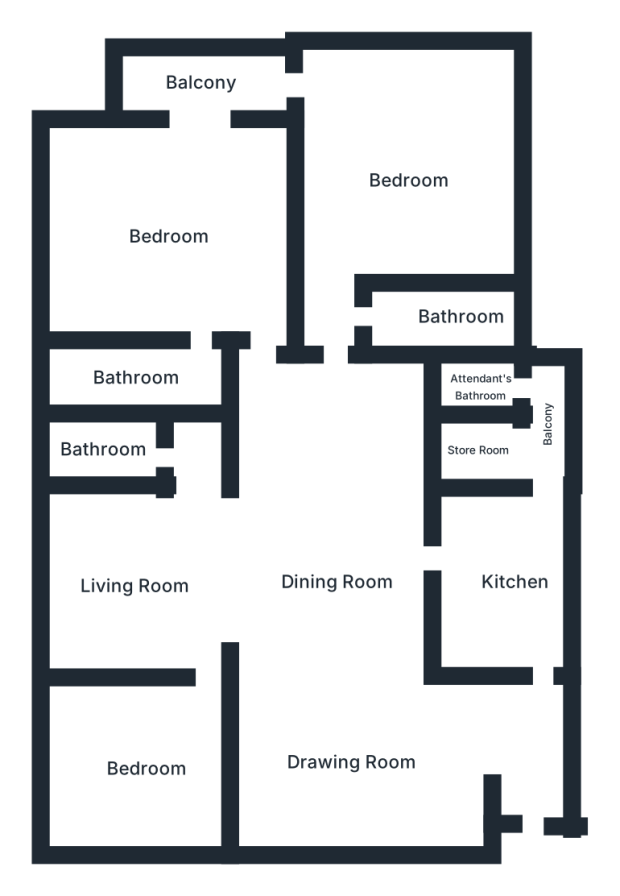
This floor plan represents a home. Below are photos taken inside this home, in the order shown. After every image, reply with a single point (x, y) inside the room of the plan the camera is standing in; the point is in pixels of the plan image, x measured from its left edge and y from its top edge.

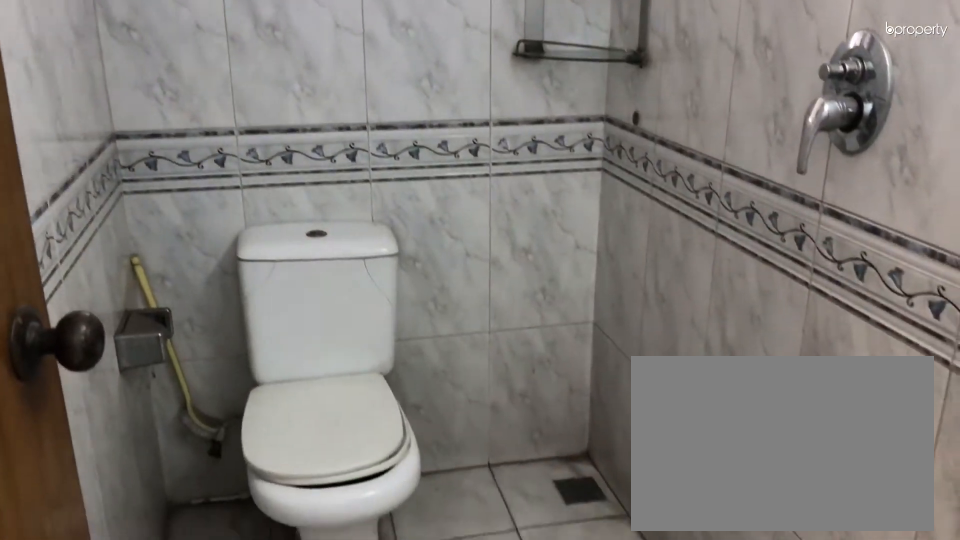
(116, 449)
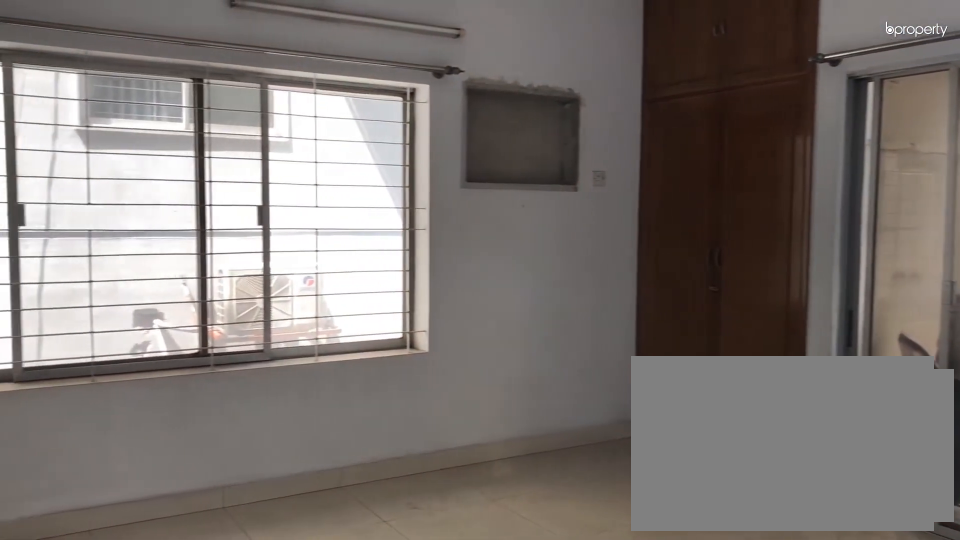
(173, 232)
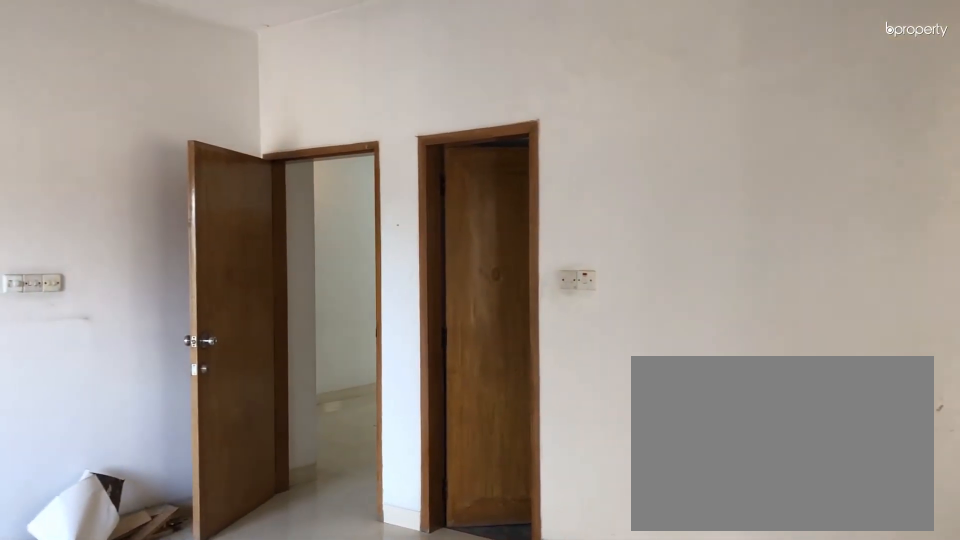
(173, 233)
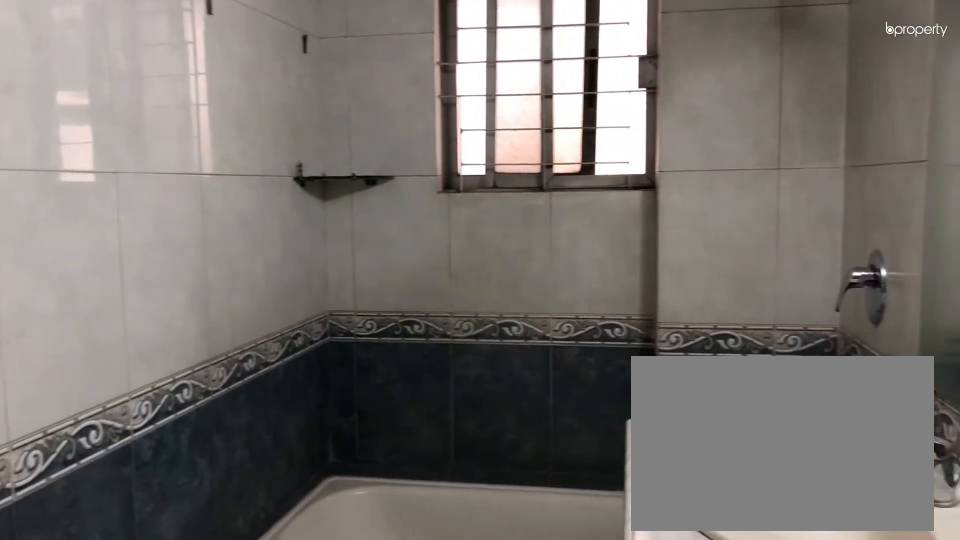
(135, 374)
